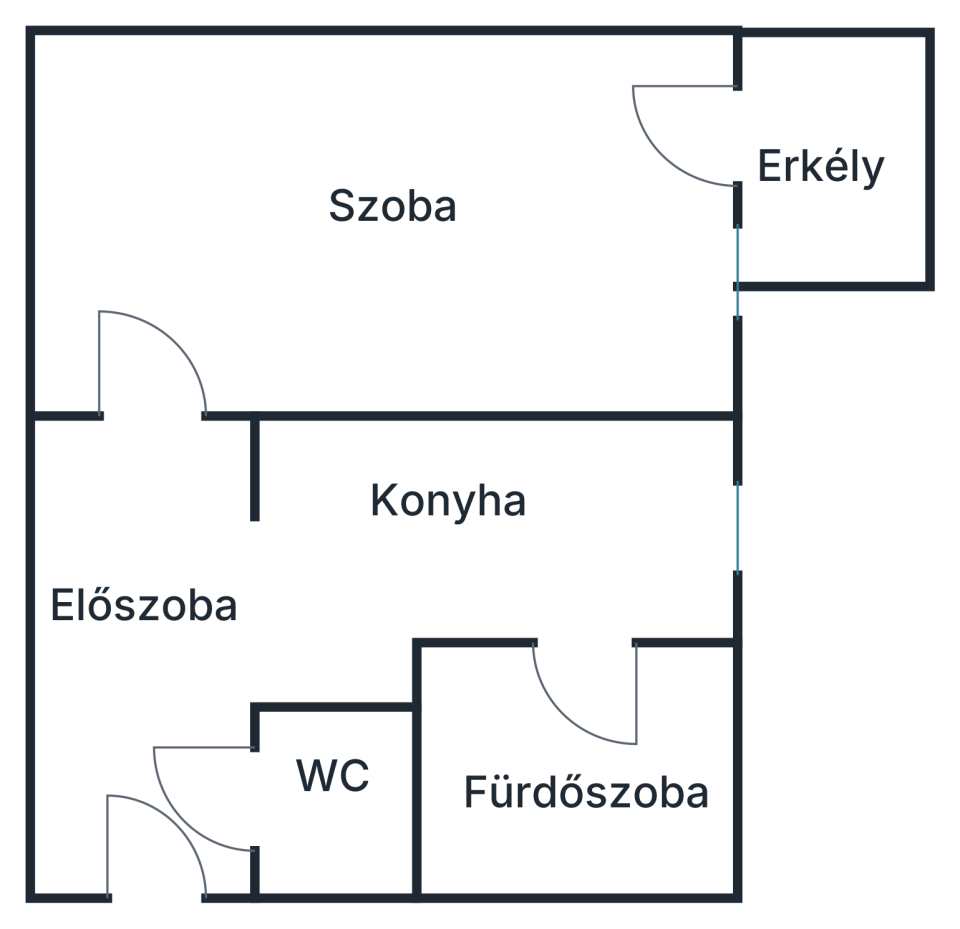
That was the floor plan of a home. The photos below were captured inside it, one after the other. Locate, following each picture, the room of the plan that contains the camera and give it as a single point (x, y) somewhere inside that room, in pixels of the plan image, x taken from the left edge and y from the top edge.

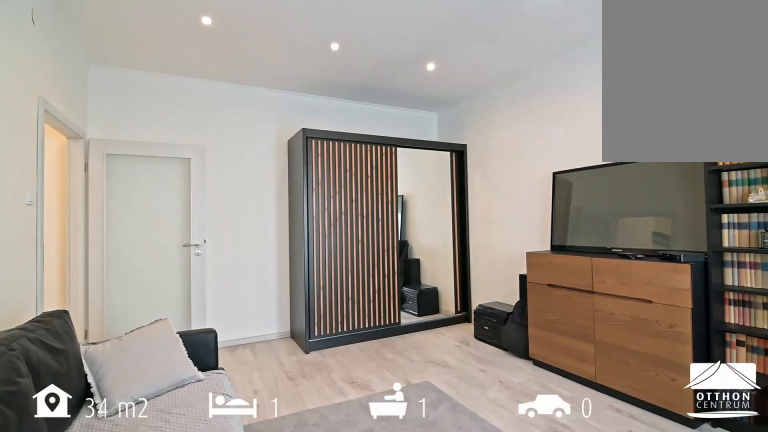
(391, 206)
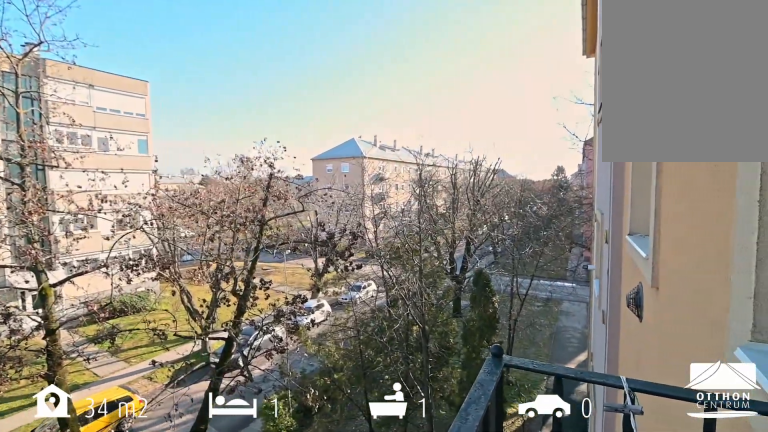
(830, 165)
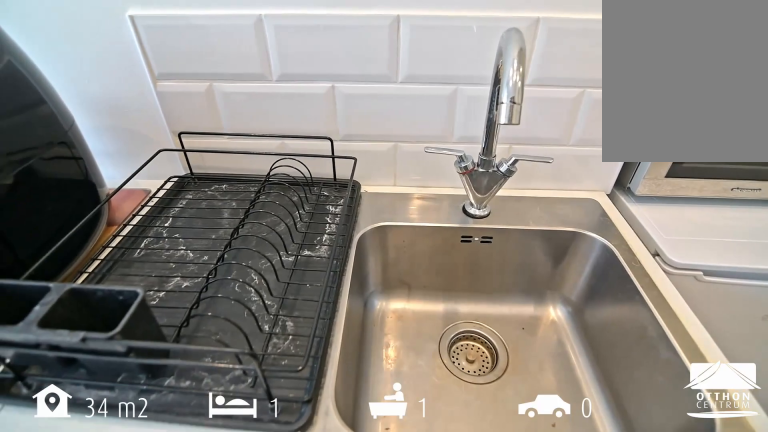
(474, 546)
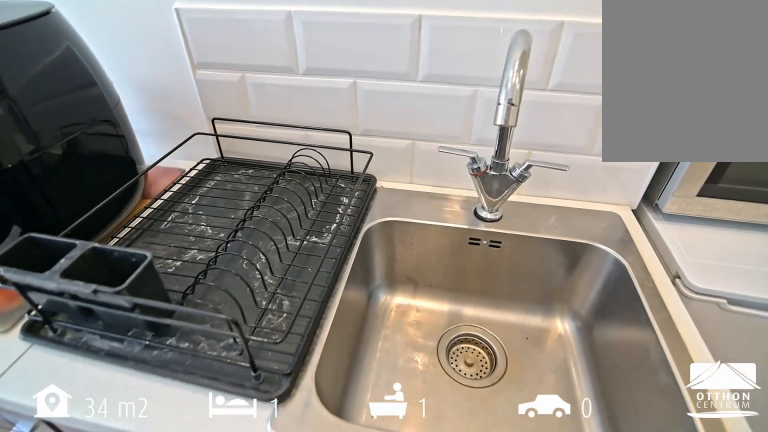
(474, 546)
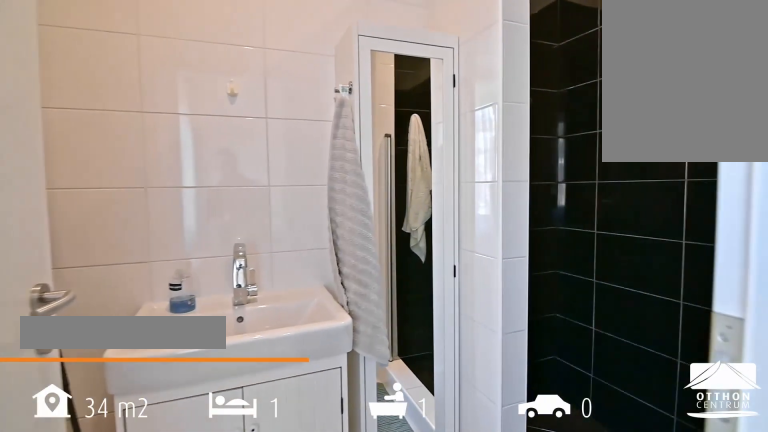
(606, 795)
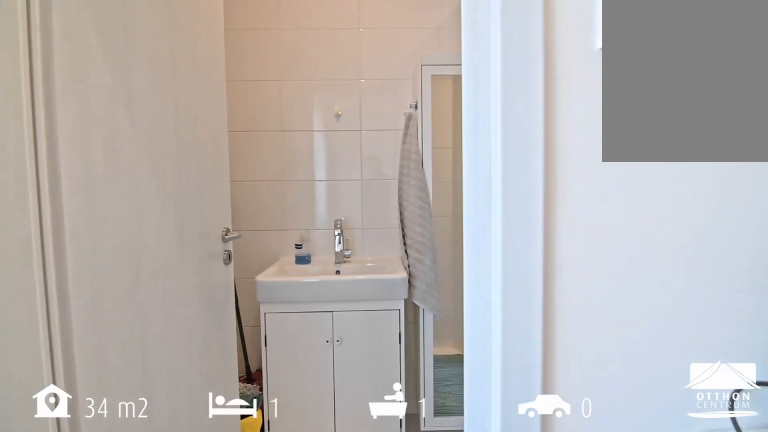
(606, 795)
